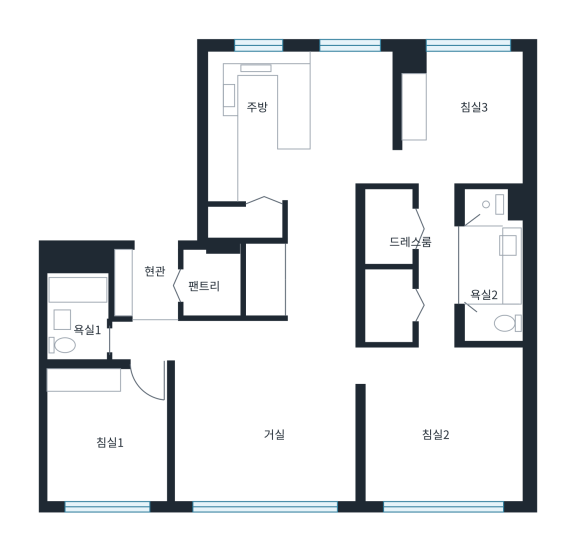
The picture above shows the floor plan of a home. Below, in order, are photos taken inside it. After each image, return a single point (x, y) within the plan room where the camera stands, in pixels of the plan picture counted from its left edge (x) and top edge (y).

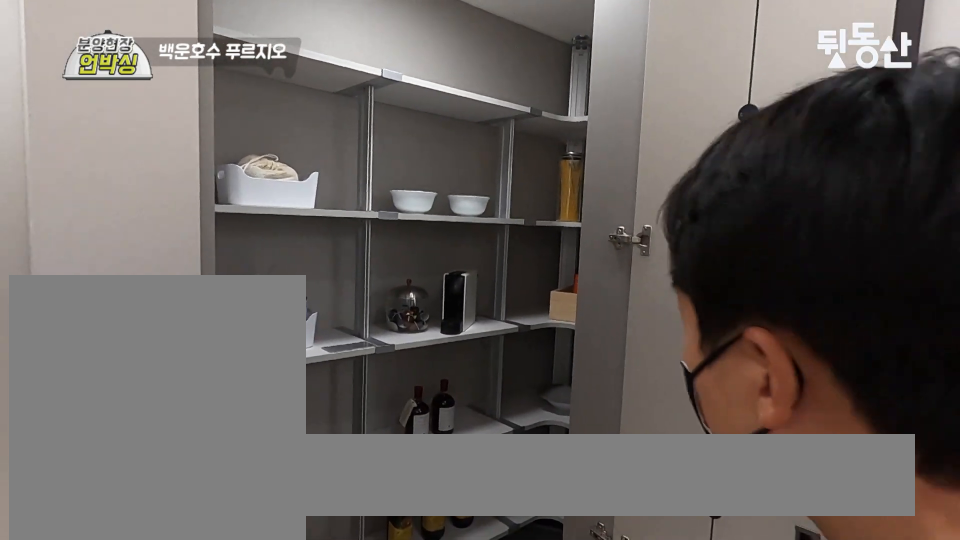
(265, 209)
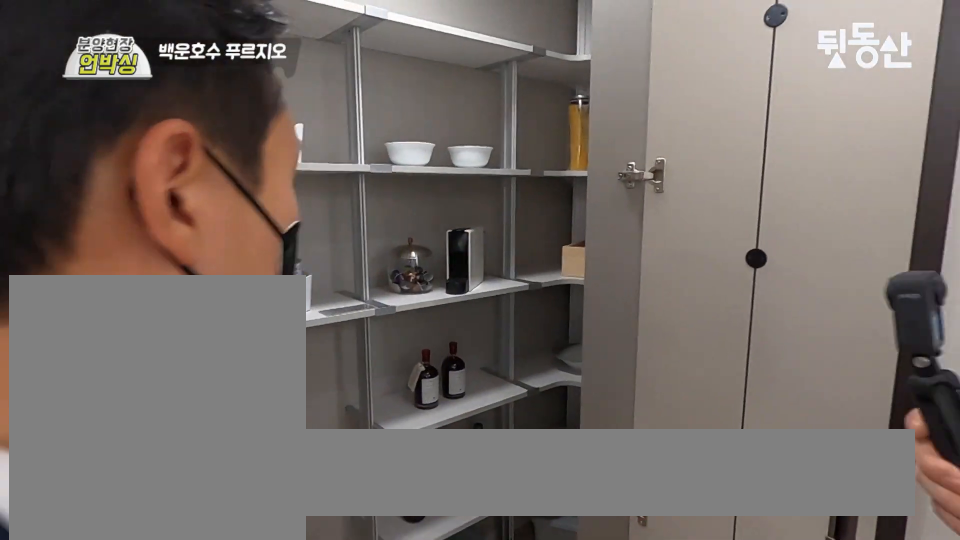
(265, 209)
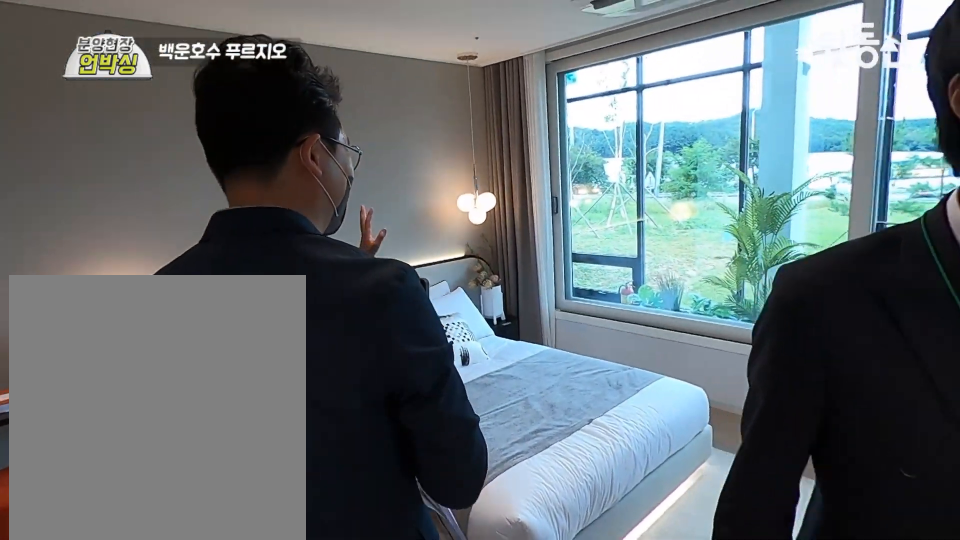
(442, 446)
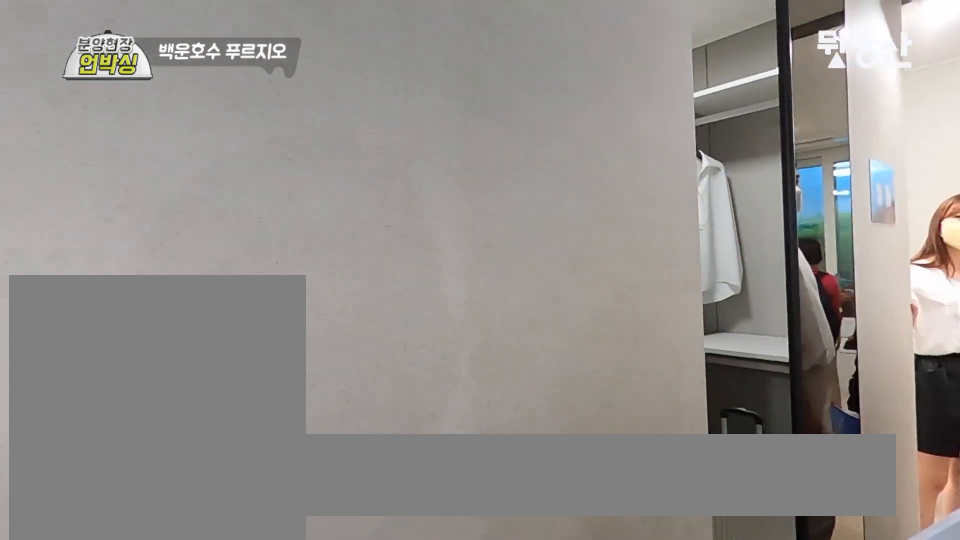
(432, 276)
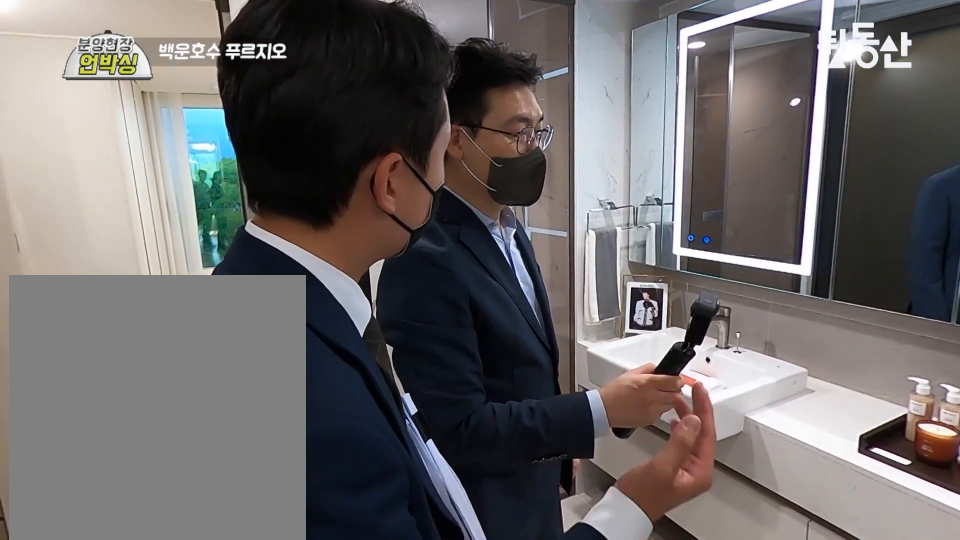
(432, 276)
